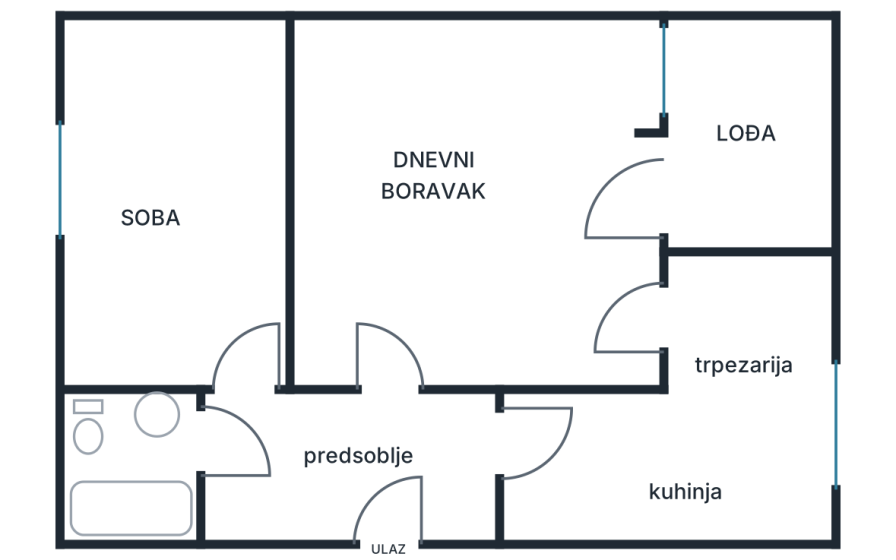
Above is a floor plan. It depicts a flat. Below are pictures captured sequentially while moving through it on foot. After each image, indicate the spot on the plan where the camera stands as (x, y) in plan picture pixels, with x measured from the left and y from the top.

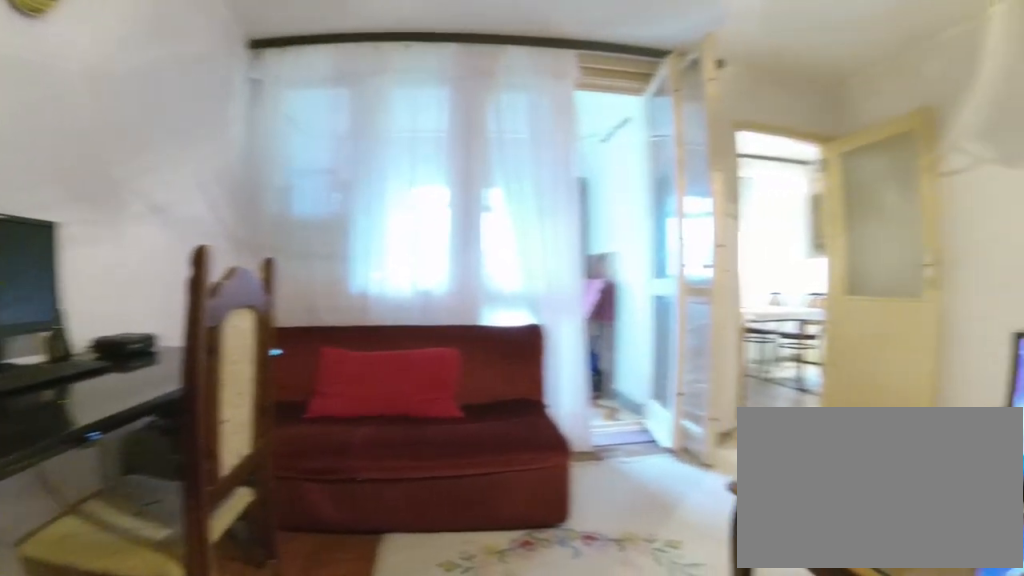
(379, 200)
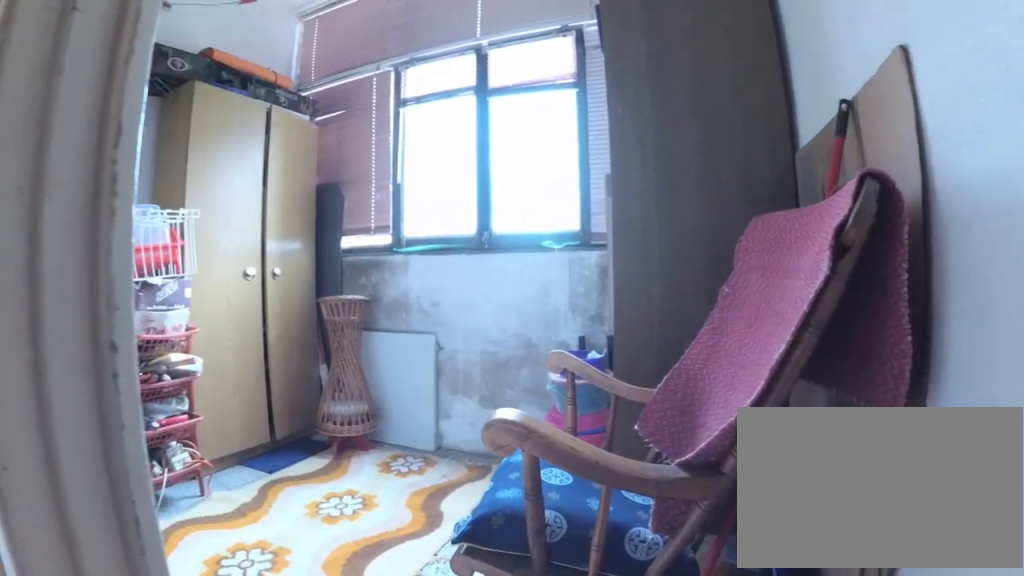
(630, 200)
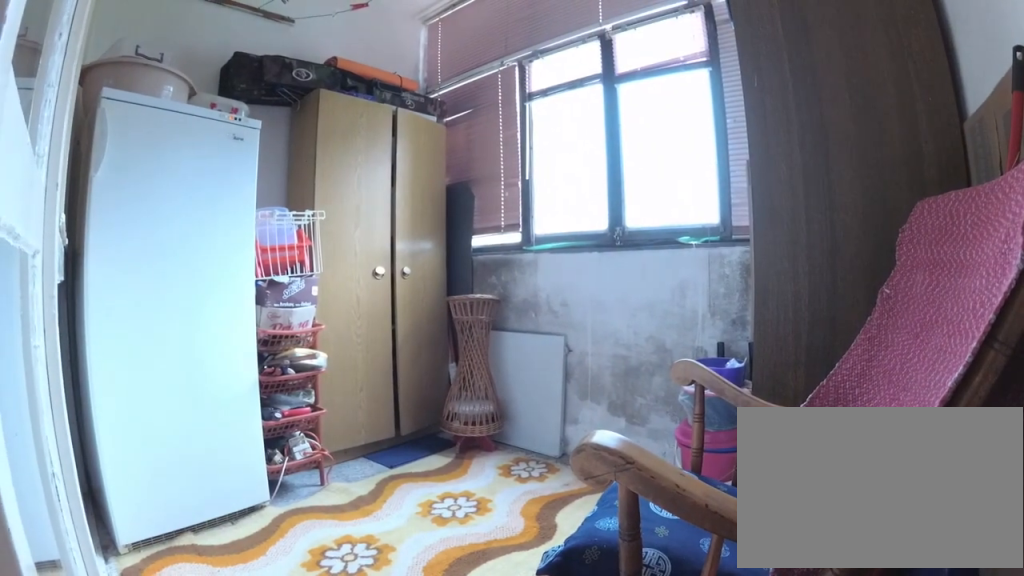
(661, 201)
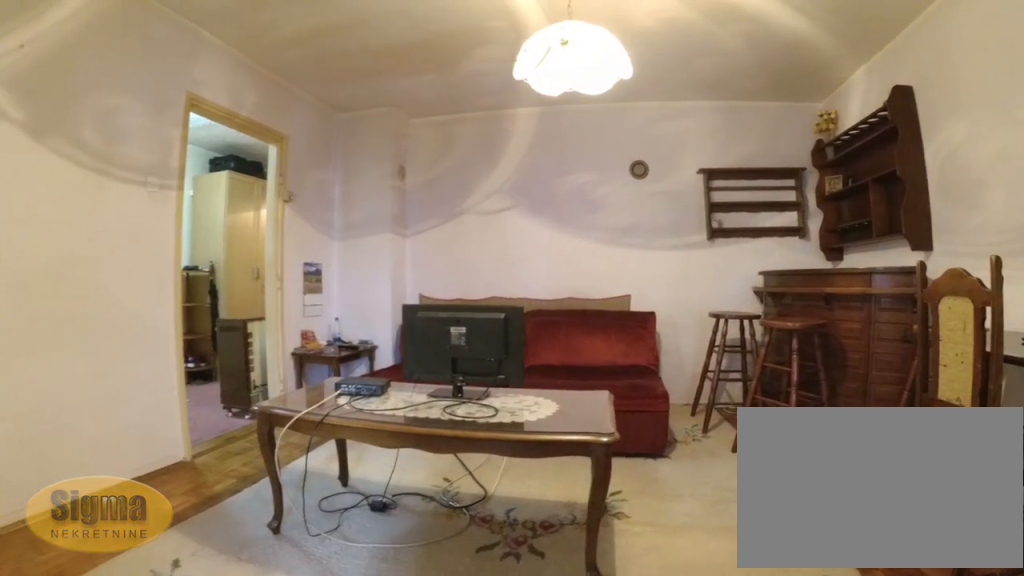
(630, 193)
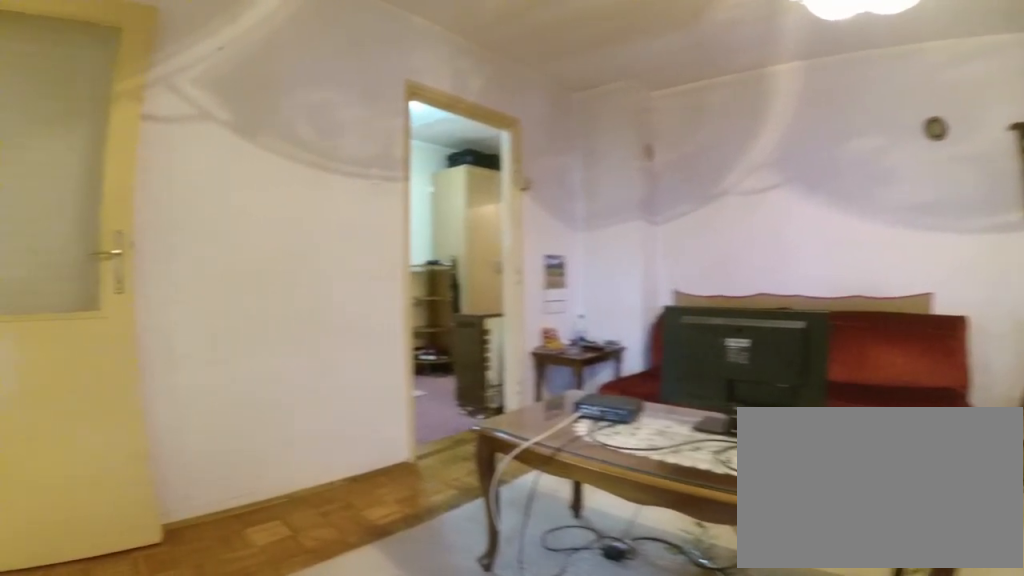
(604, 198)
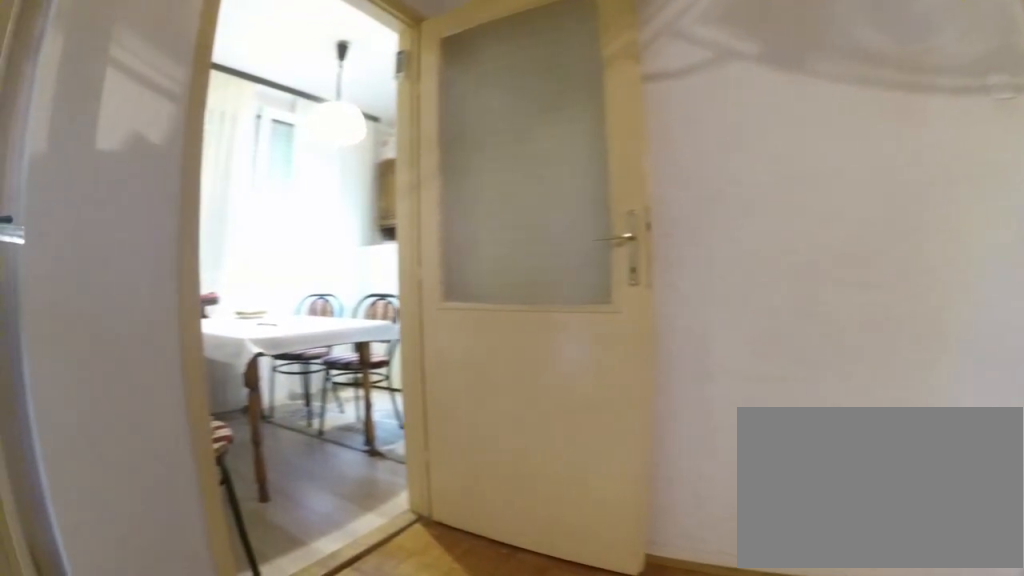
(564, 229)
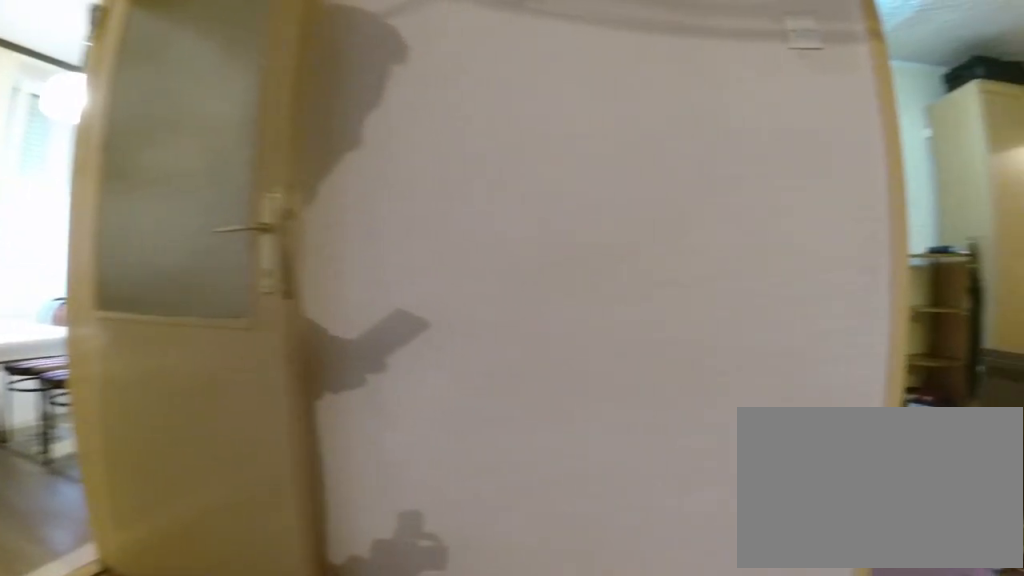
(535, 251)
